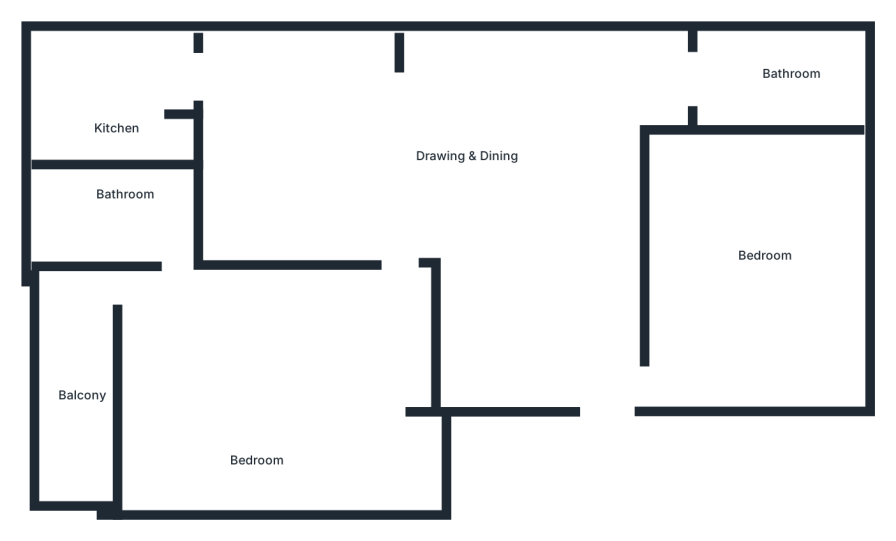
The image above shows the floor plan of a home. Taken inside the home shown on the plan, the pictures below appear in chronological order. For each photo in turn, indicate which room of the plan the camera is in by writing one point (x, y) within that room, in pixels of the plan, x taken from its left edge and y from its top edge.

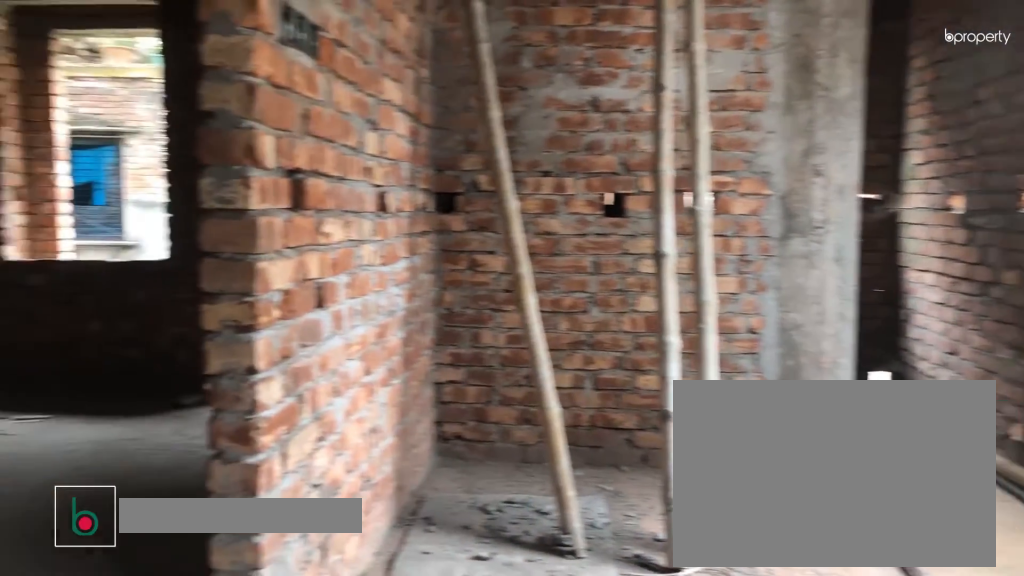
(470, 176)
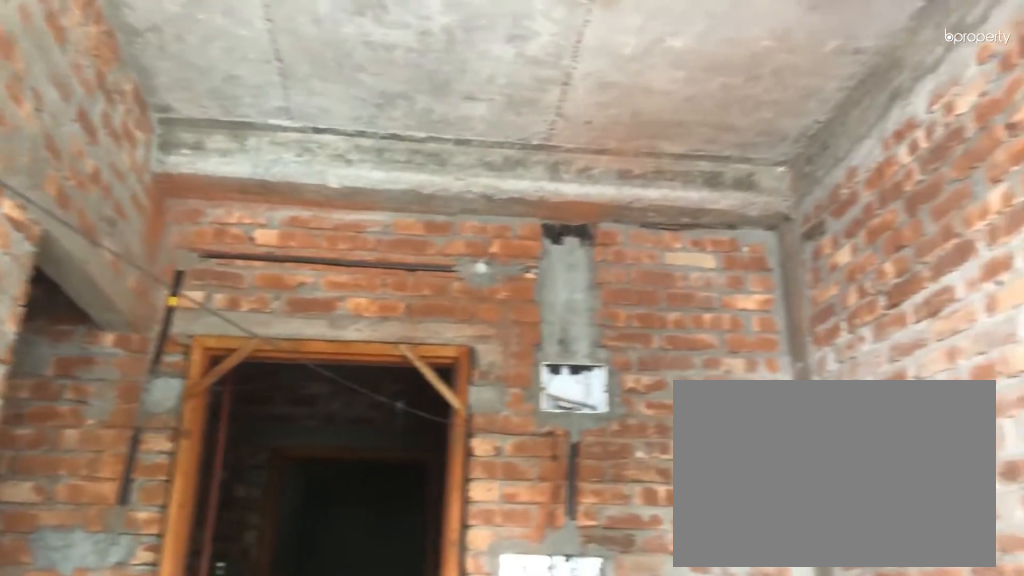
(470, 177)
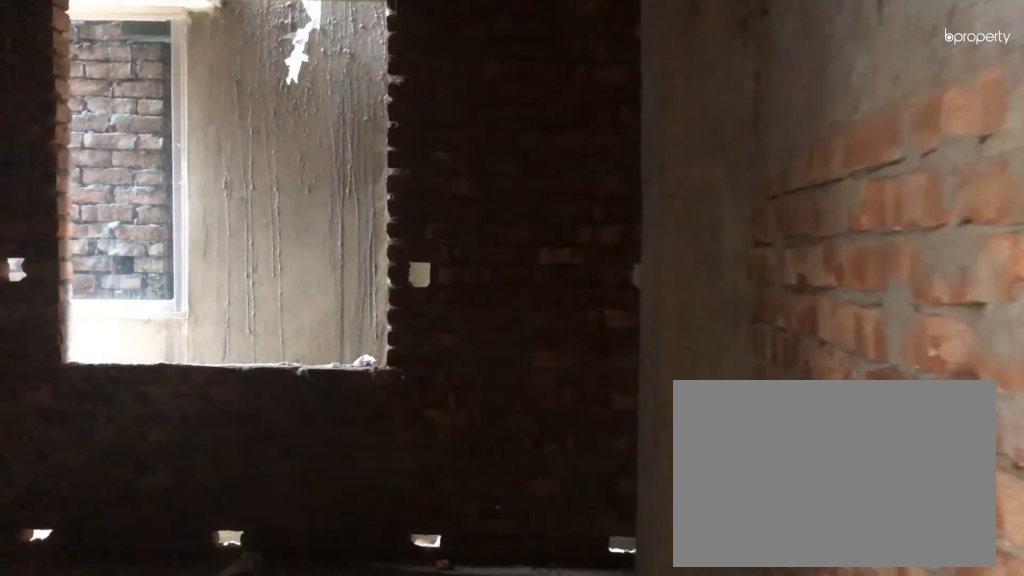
(760, 252)
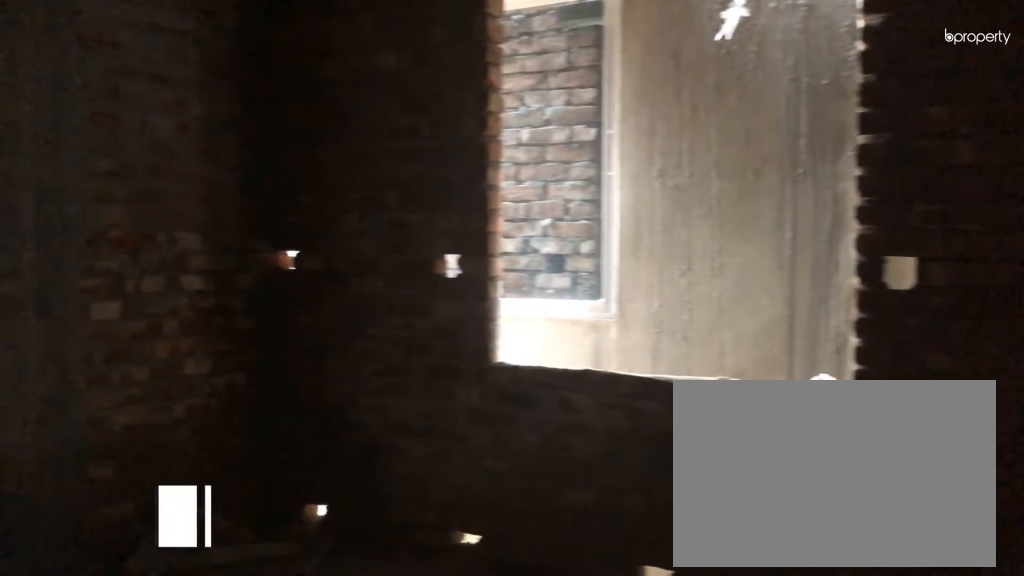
(760, 252)
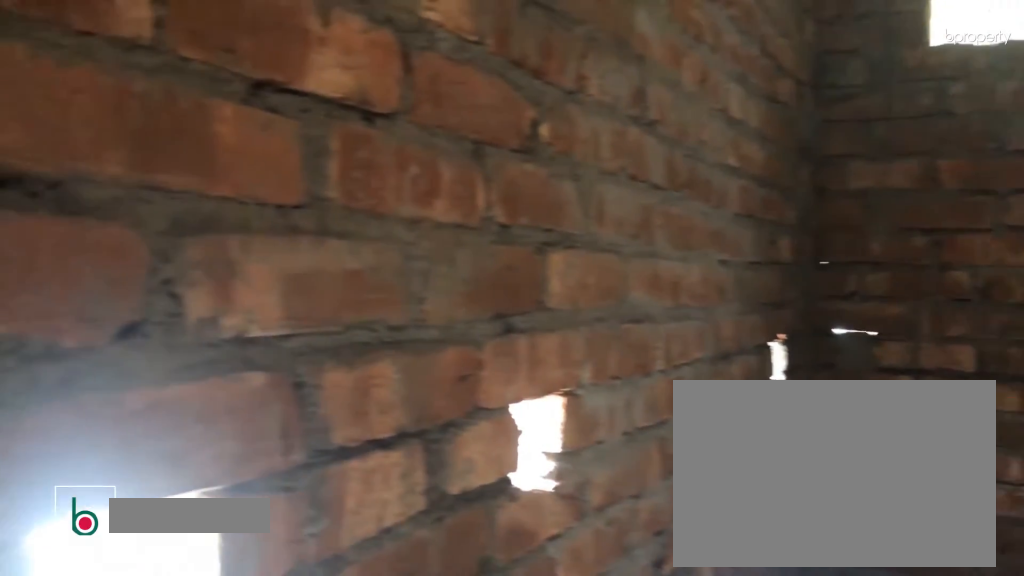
(780, 88)
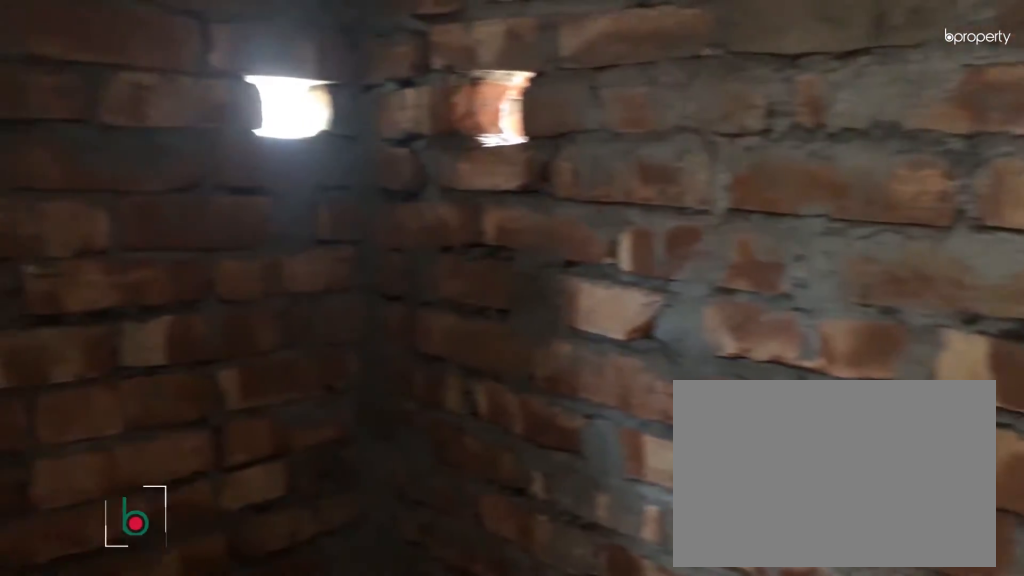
(117, 206)
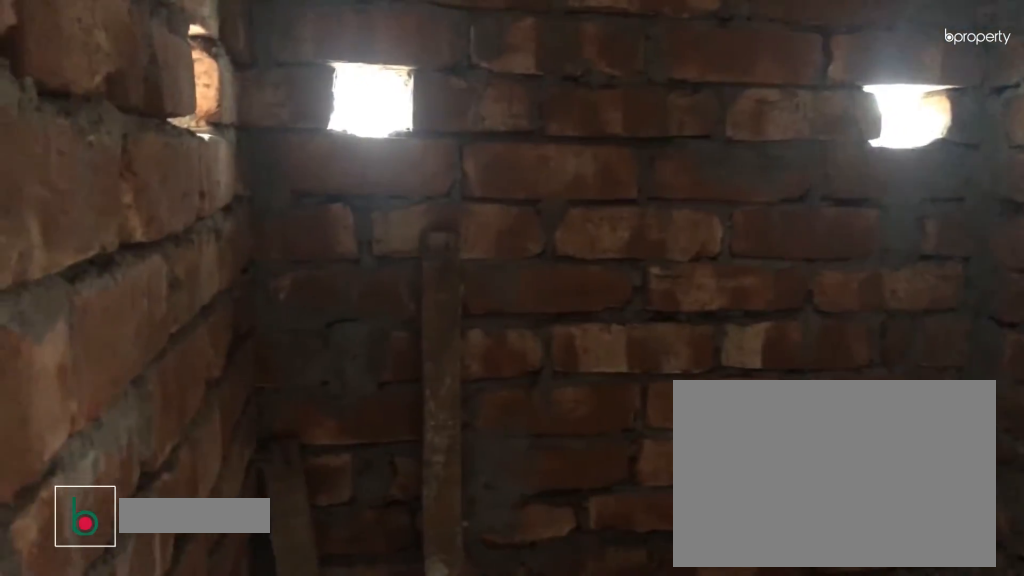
(117, 206)
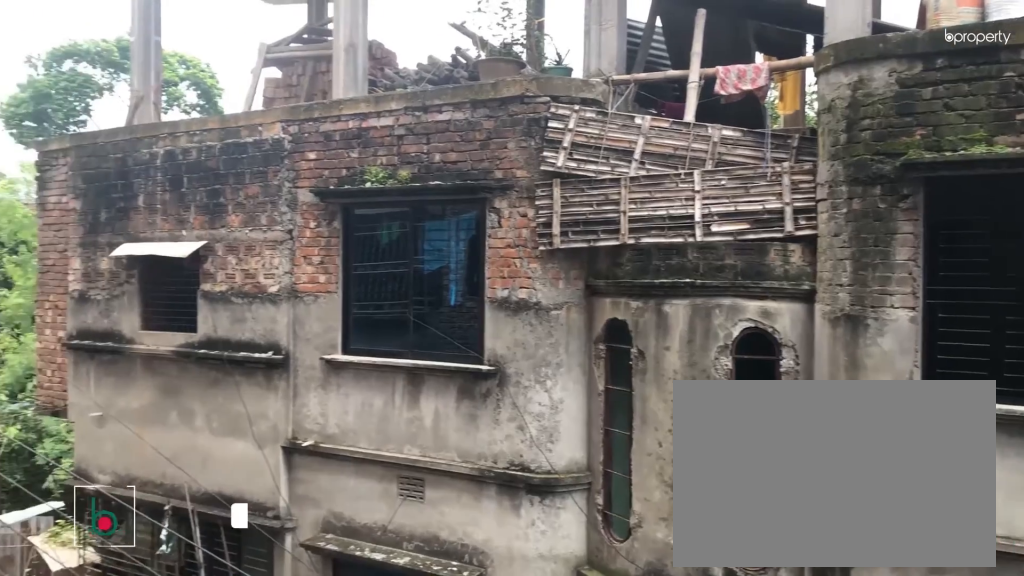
(79, 360)
